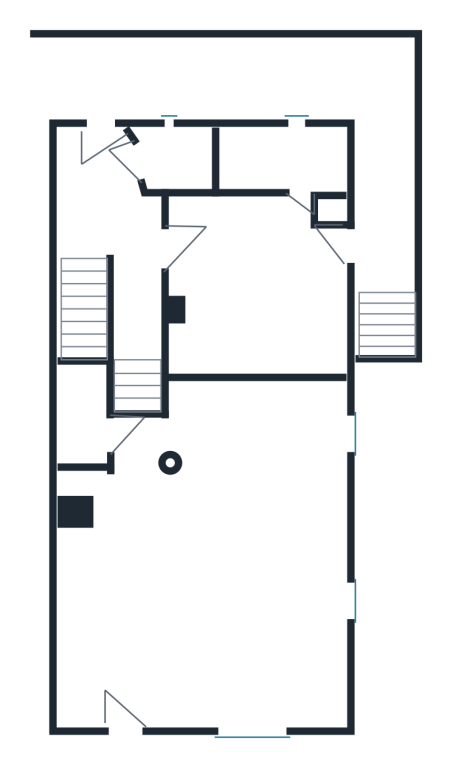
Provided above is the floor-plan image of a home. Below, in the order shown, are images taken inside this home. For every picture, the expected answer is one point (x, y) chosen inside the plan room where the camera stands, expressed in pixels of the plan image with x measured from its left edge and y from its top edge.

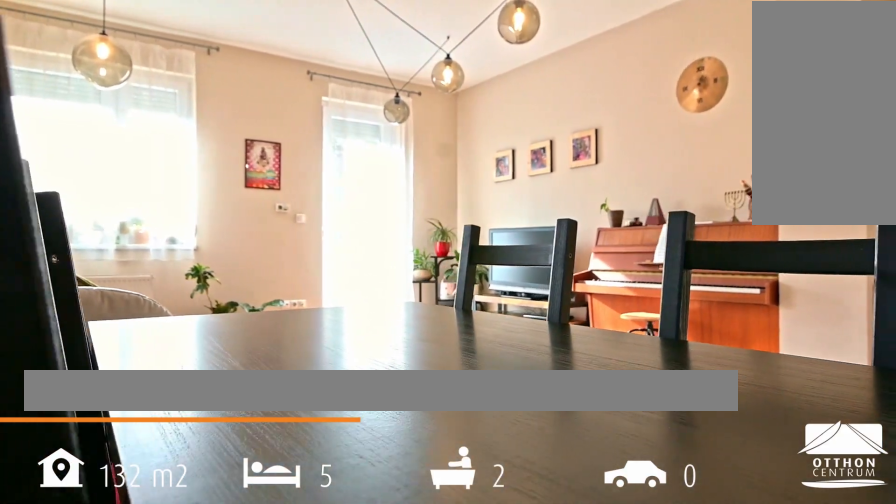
(213, 556)
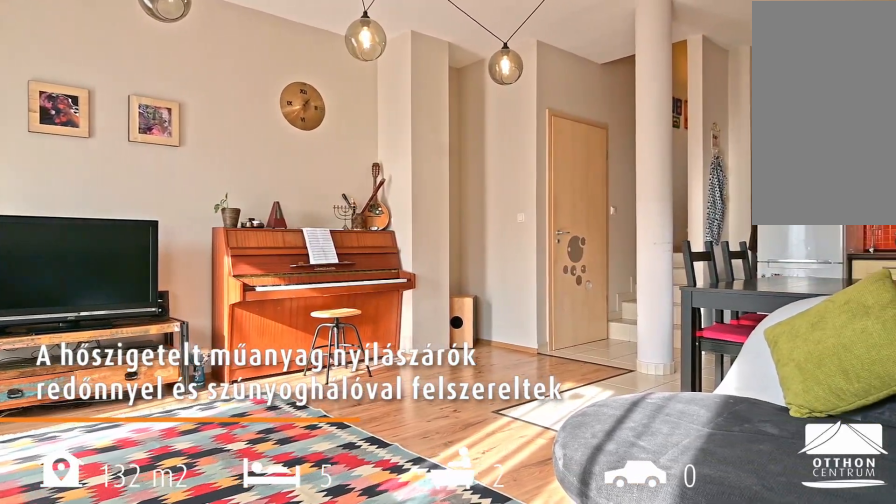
(213, 556)
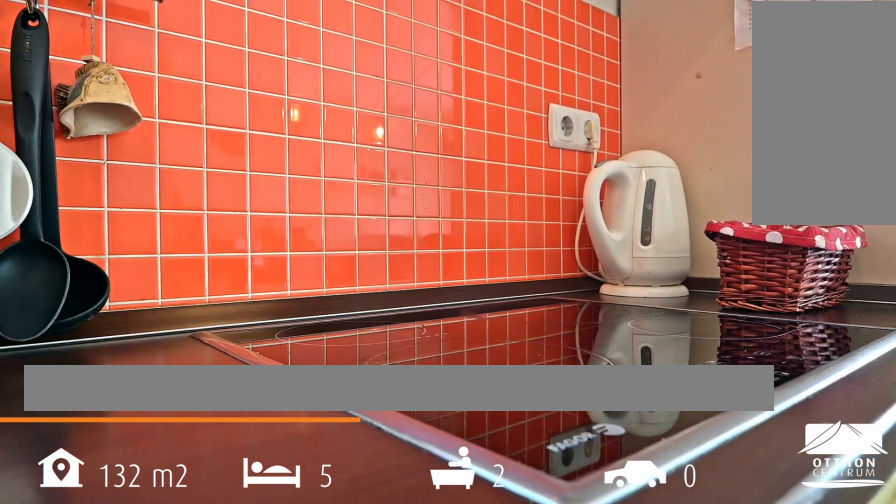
(246, 446)
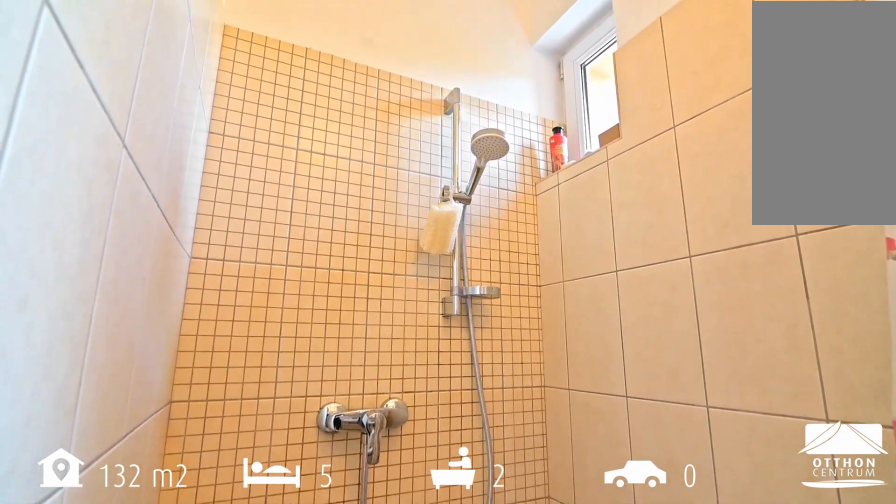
(284, 160)
